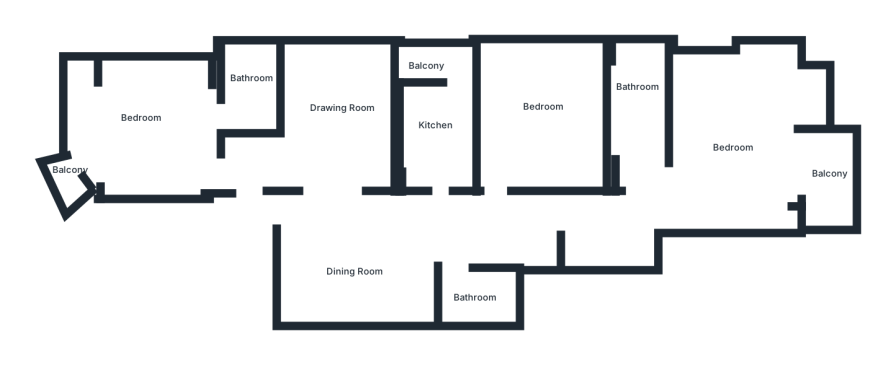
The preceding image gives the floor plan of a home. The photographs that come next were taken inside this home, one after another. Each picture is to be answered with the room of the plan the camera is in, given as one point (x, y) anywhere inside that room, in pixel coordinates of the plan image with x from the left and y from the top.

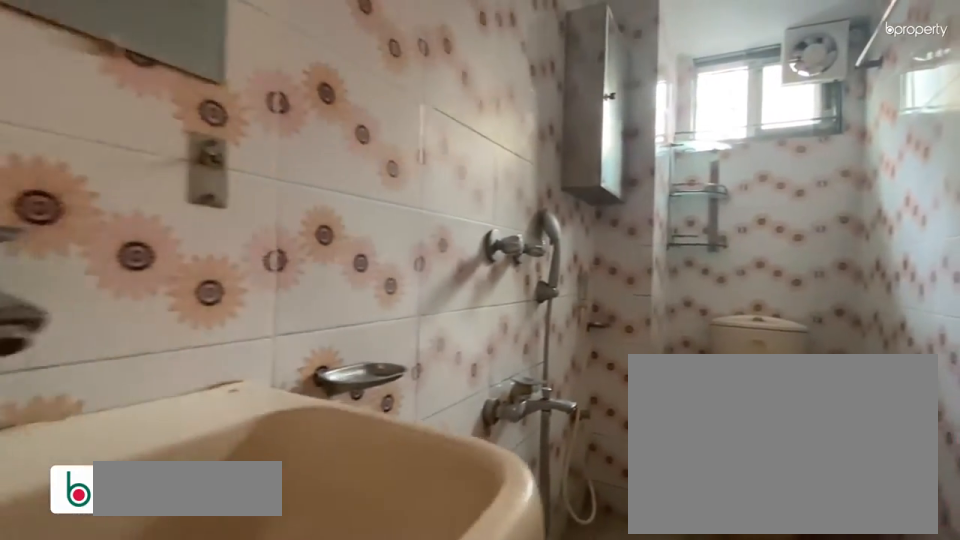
(640, 108)
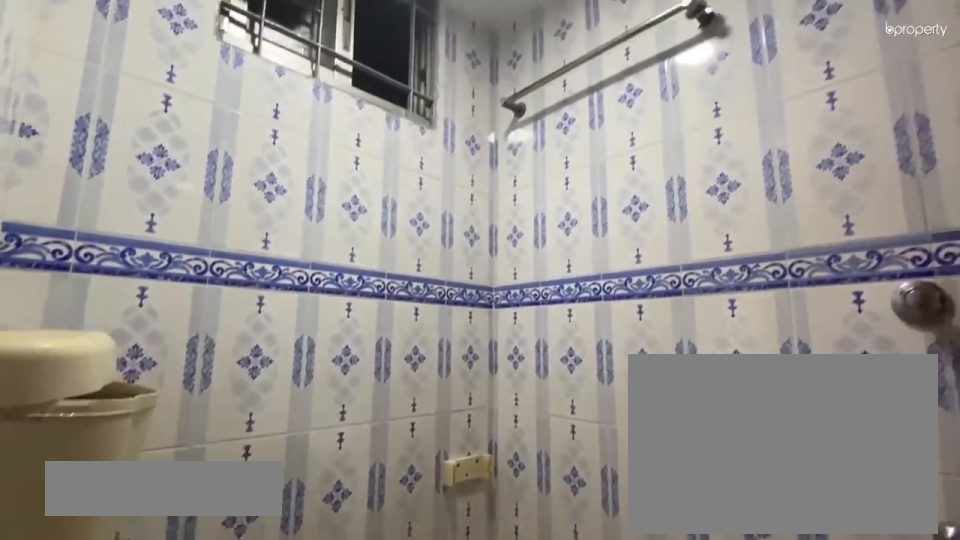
(472, 294)
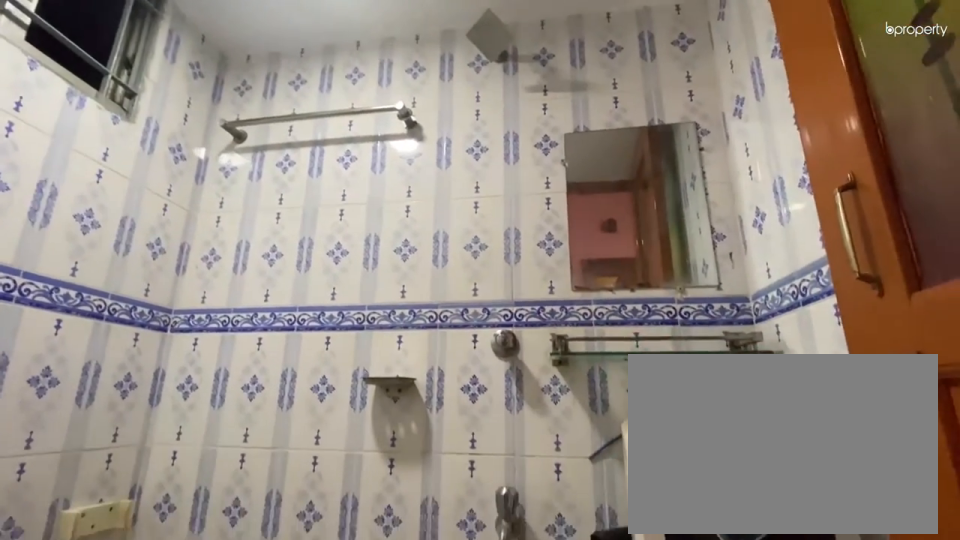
(472, 294)
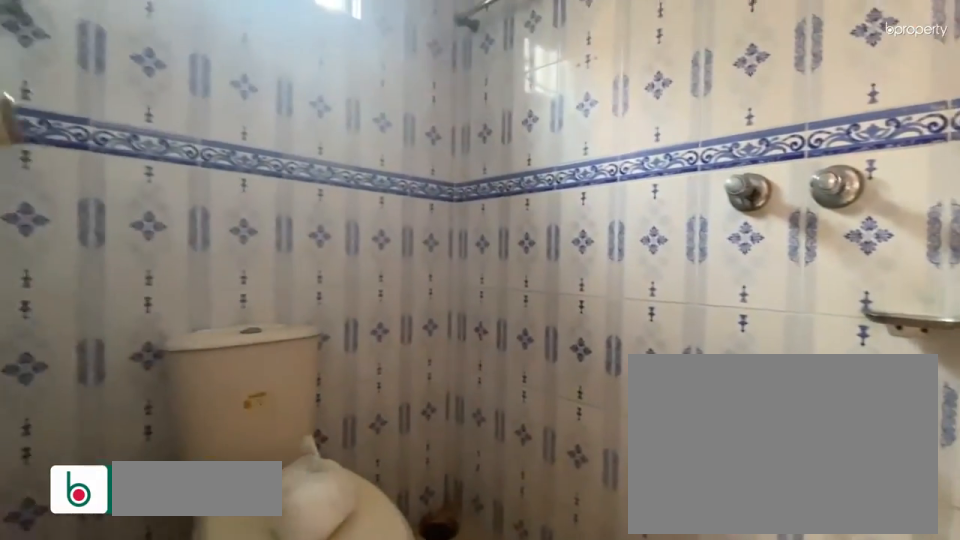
(256, 87)
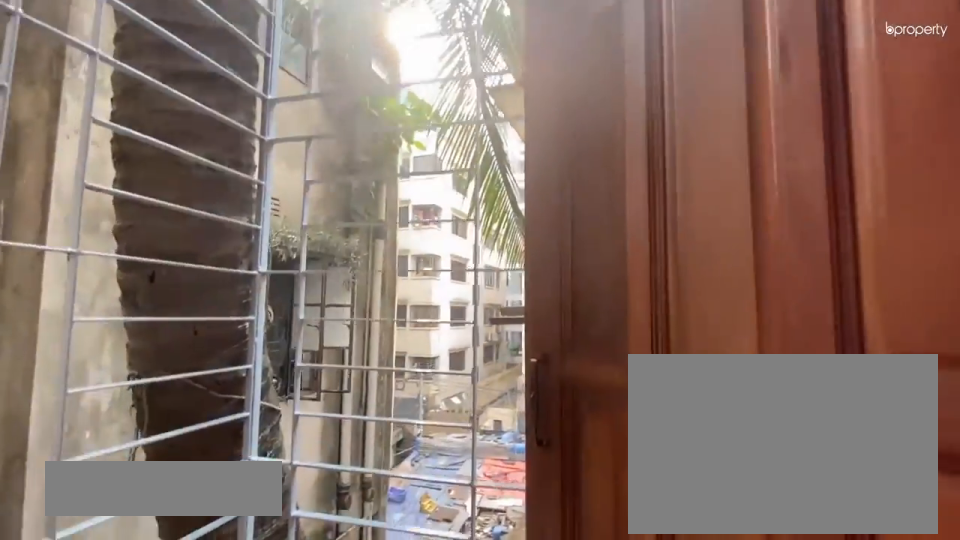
(68, 176)
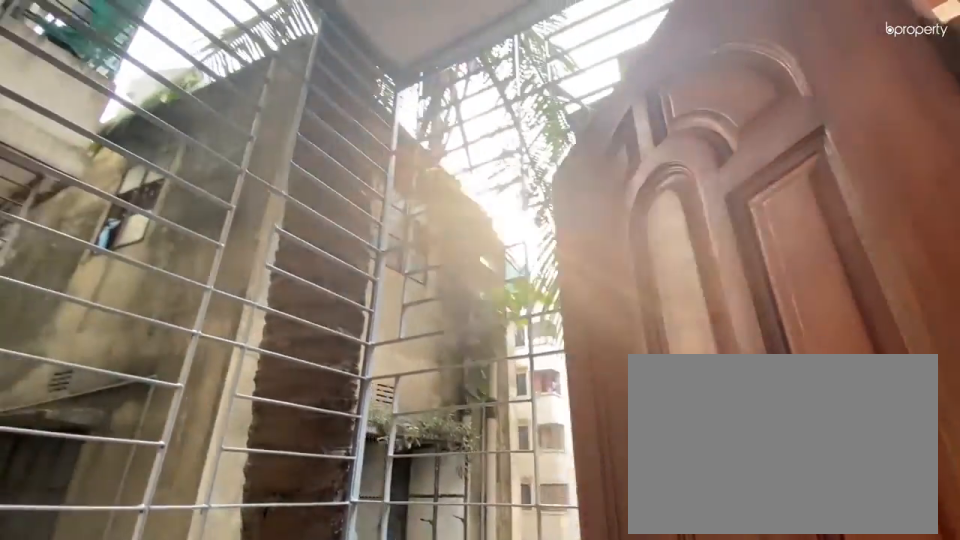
(68, 176)
